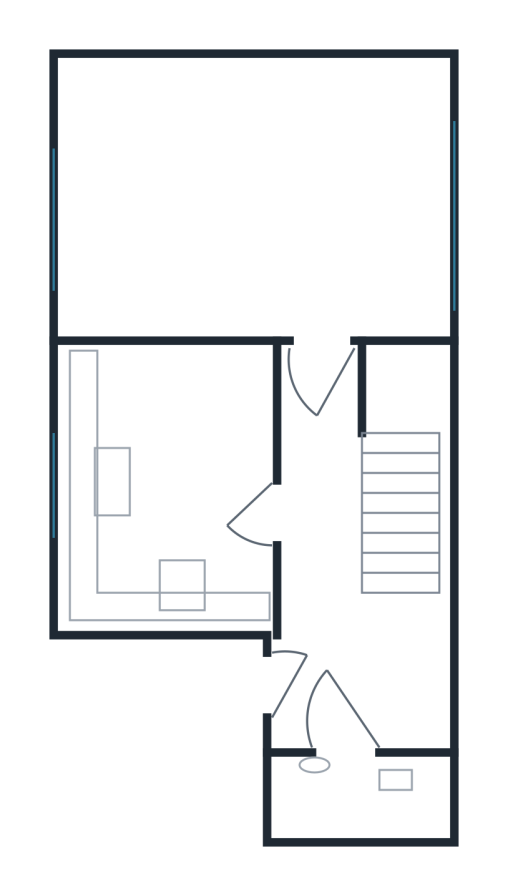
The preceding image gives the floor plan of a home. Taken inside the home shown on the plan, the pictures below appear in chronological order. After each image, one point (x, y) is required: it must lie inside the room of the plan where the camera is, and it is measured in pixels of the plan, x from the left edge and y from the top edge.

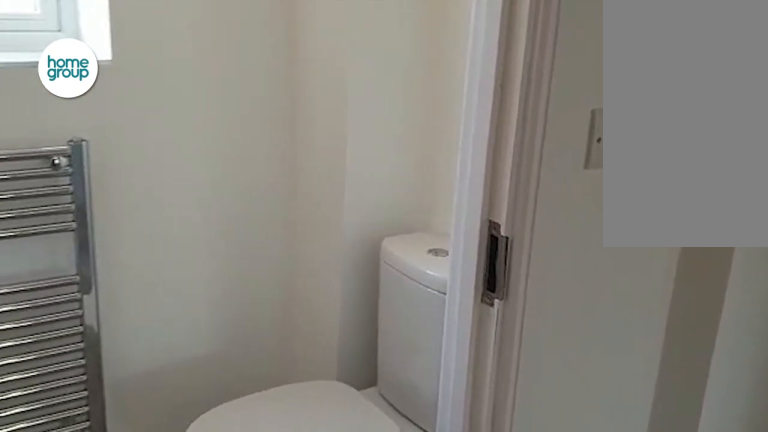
(362, 793)
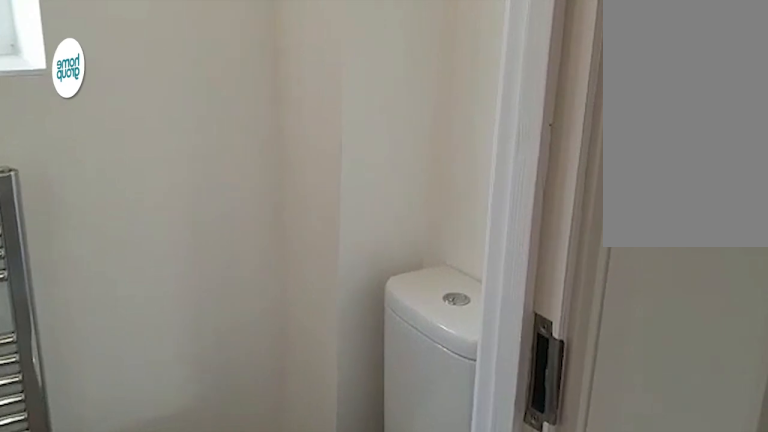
(362, 793)
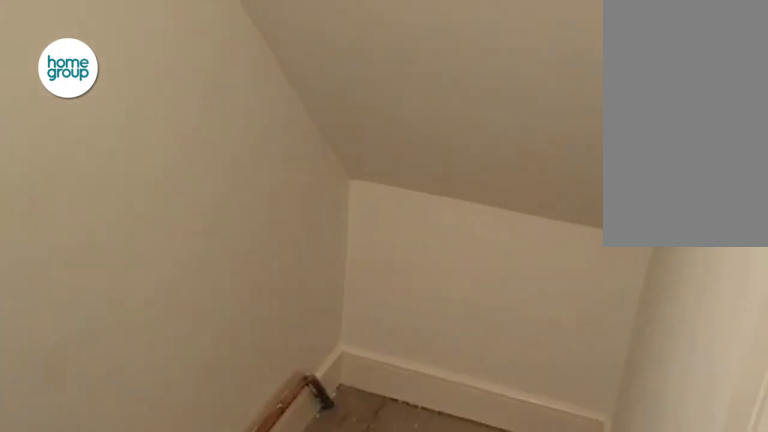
(362, 545)
